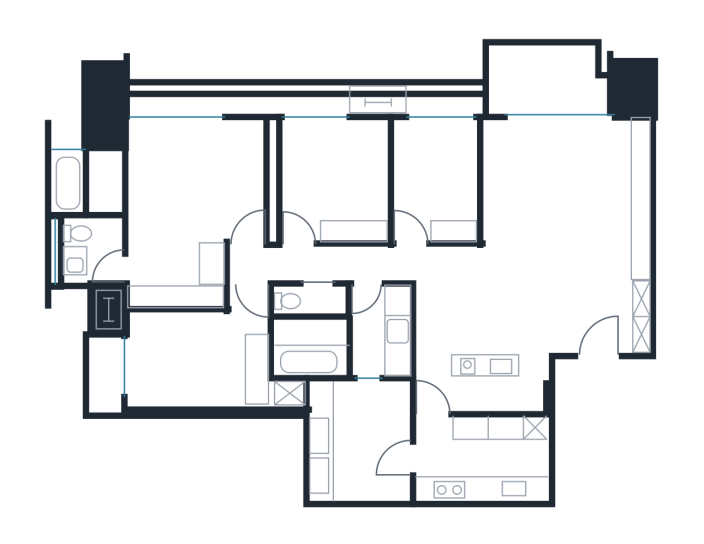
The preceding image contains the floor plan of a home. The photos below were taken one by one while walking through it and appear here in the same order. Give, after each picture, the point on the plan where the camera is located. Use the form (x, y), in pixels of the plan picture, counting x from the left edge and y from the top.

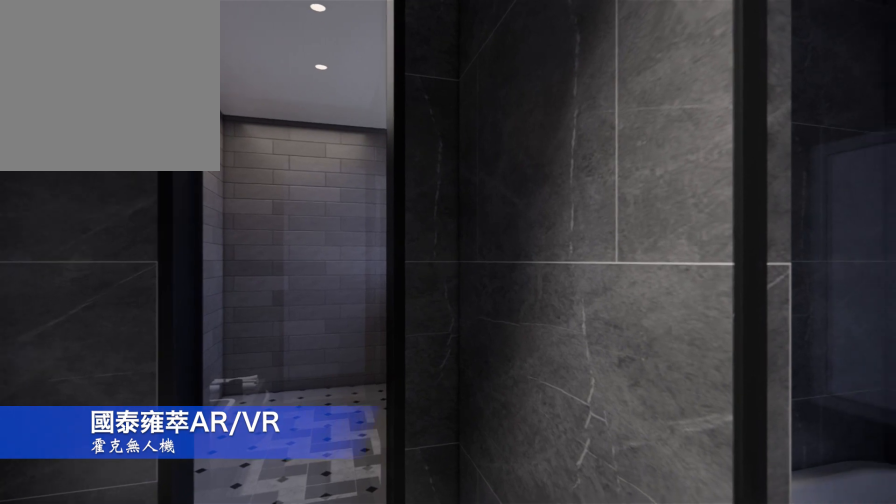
(364, 325)
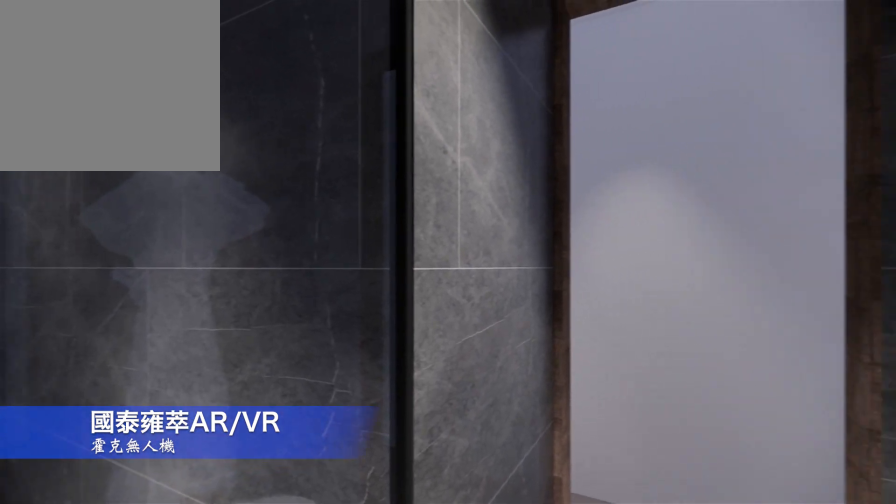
(362, 300)
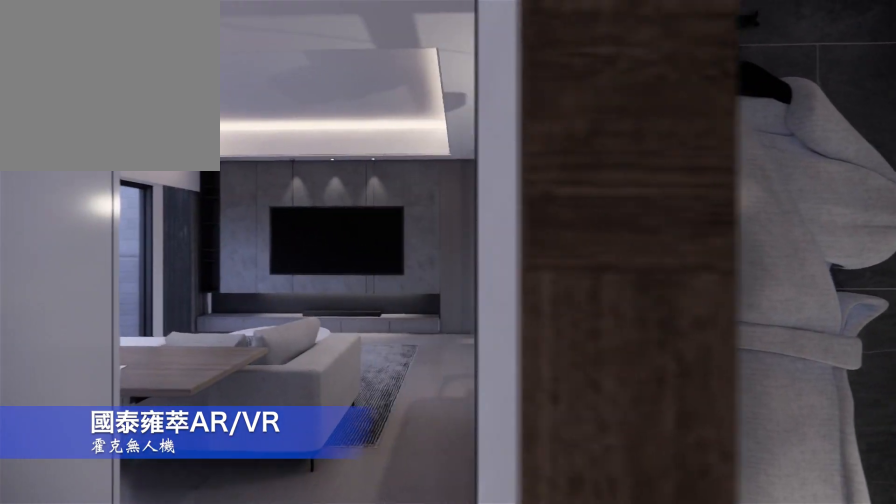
(372, 273)
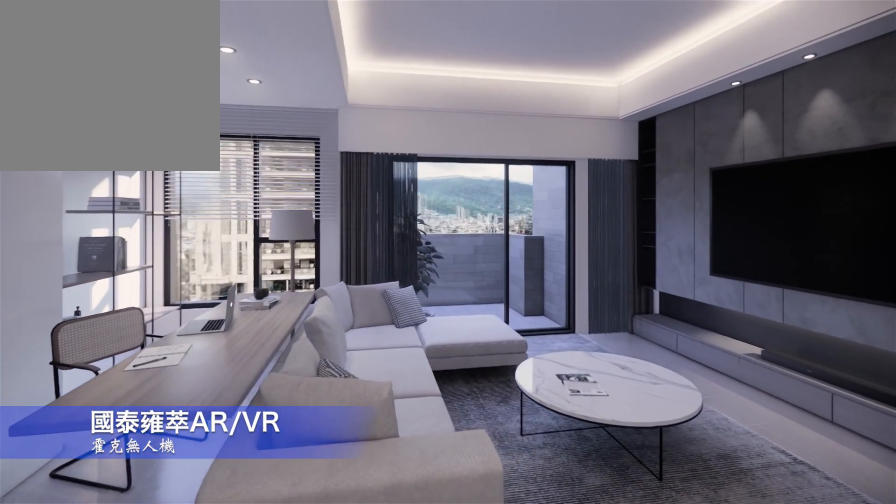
(527, 305)
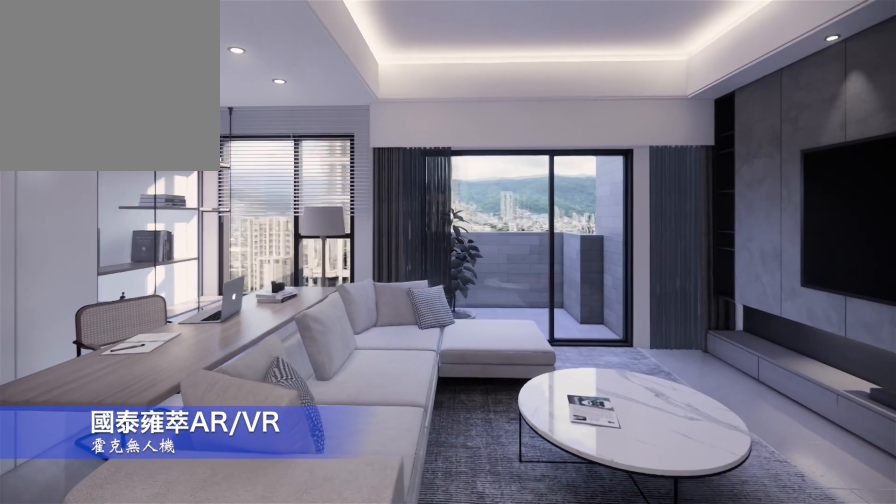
(549, 280)
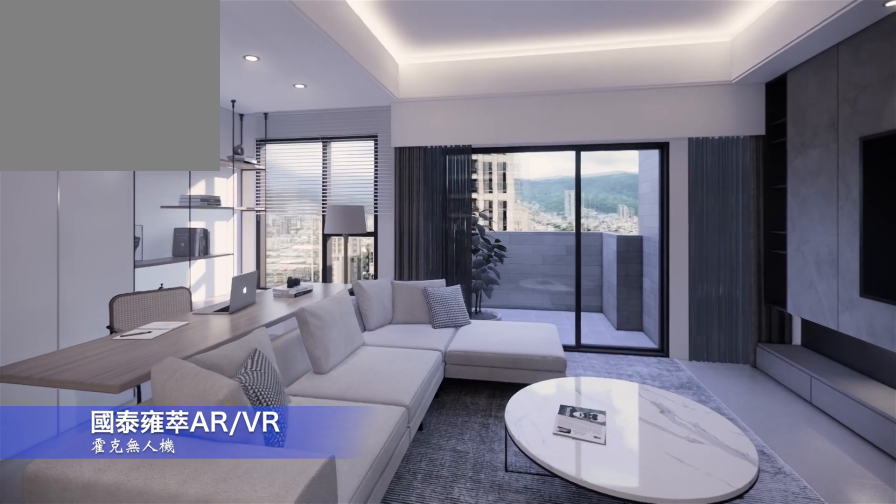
(560, 281)
